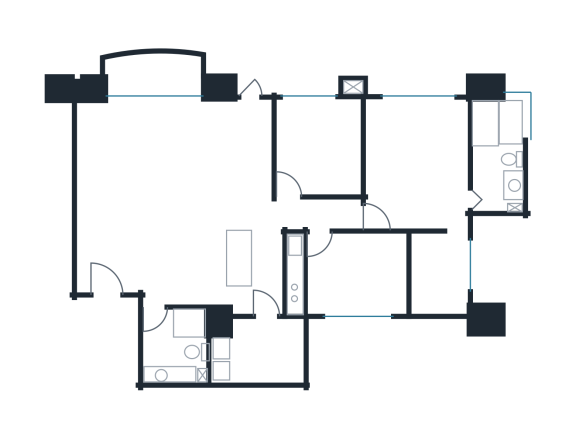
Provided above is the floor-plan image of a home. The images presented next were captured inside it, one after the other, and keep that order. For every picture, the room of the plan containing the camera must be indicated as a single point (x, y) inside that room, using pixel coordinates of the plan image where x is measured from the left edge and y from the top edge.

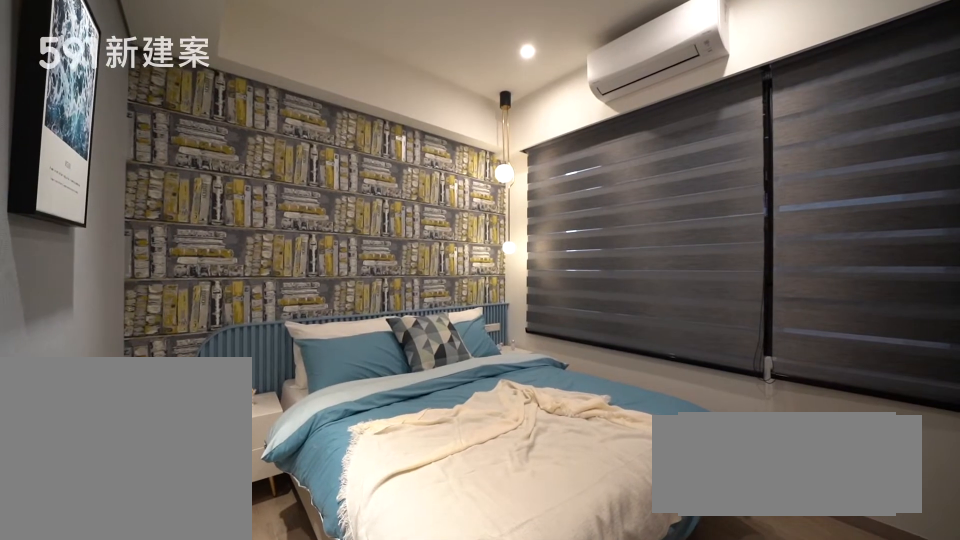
(359, 276)
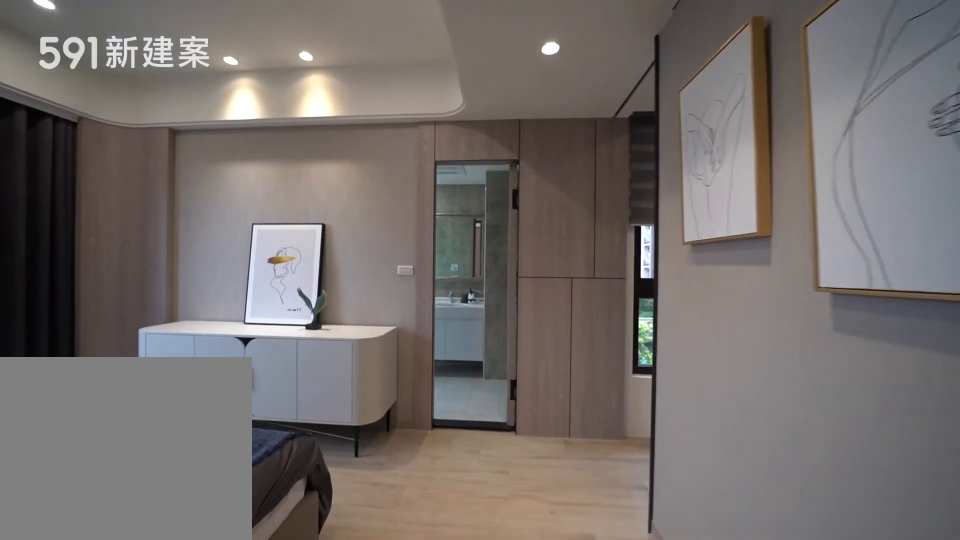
(423, 190)
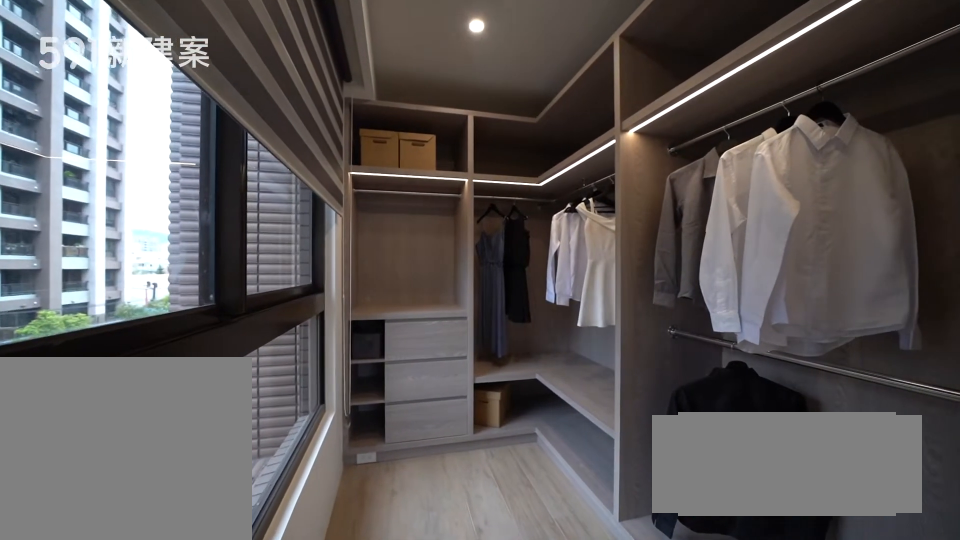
(423, 190)
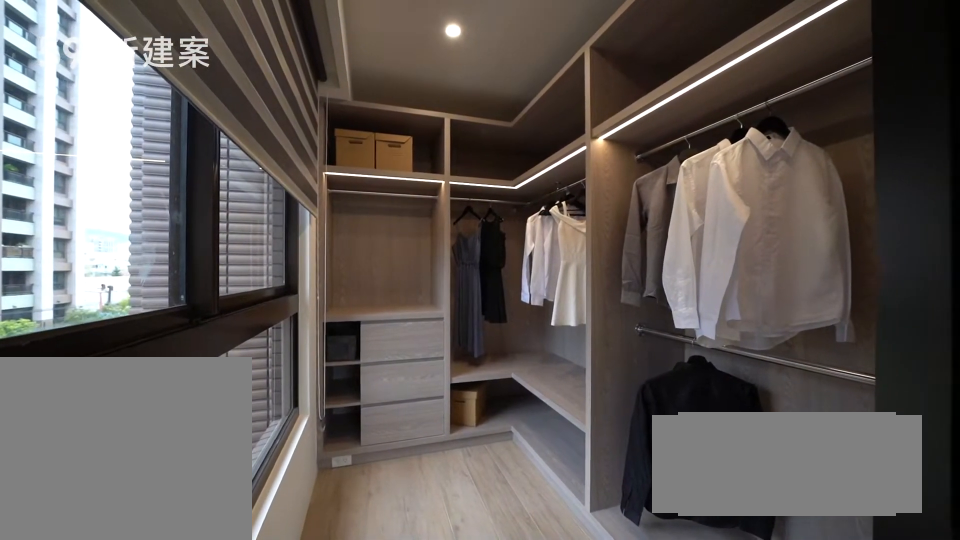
(423, 190)
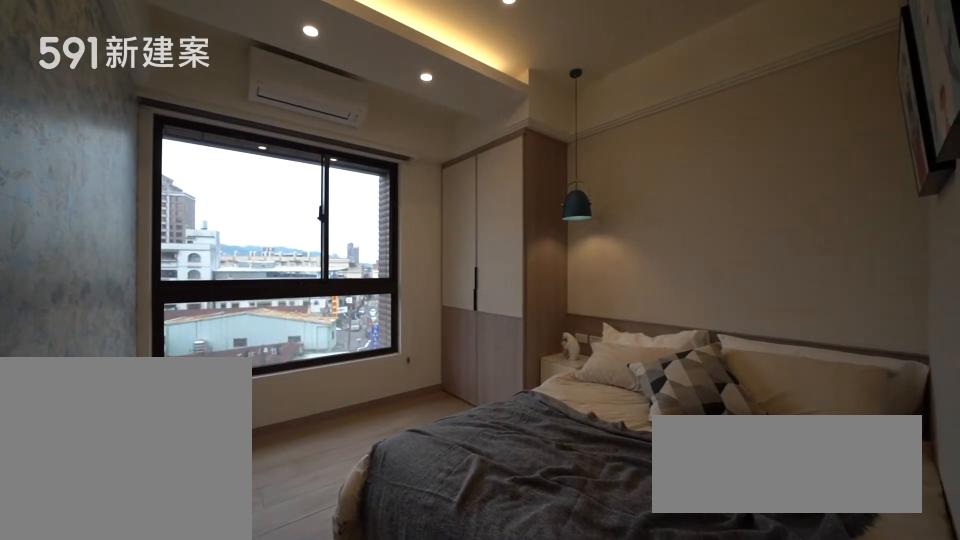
(320, 145)
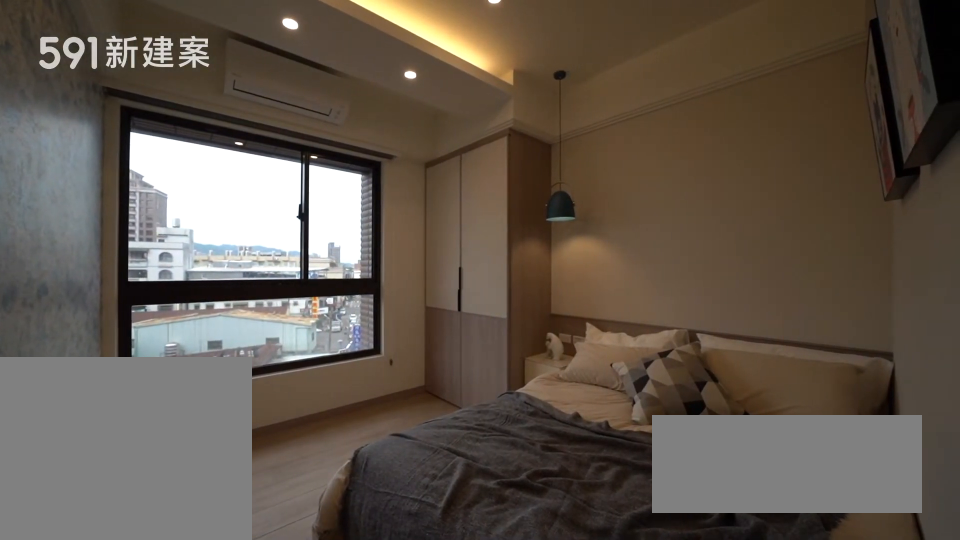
(320, 145)
